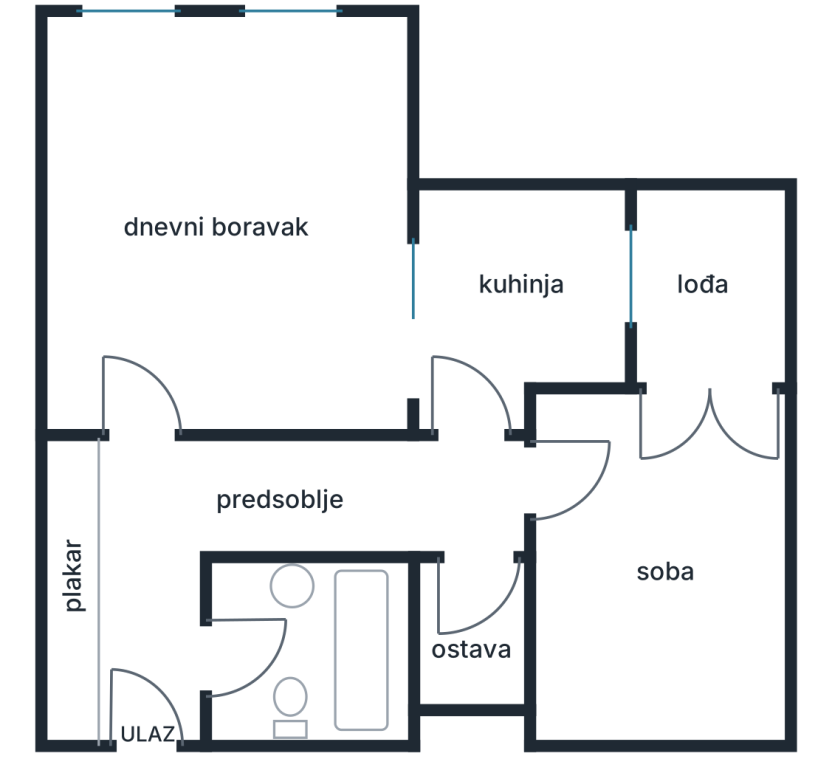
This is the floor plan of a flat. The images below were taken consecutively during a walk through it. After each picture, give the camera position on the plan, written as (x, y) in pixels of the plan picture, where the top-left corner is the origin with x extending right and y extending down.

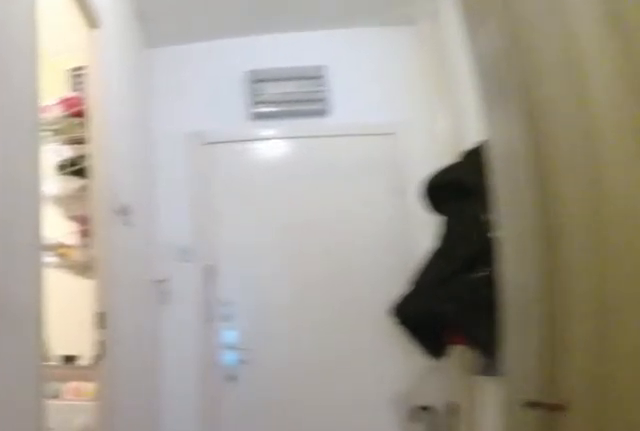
(115, 447)
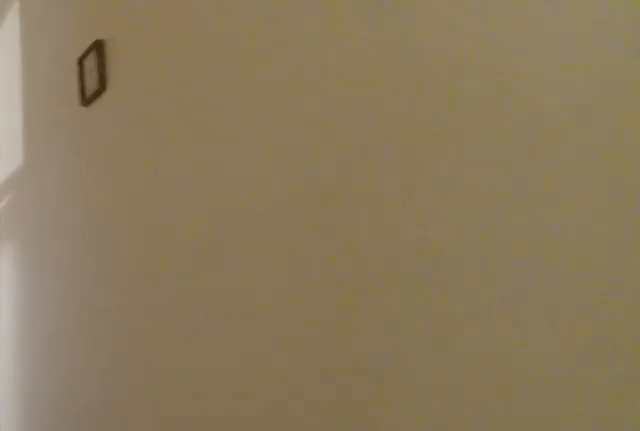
(142, 492)
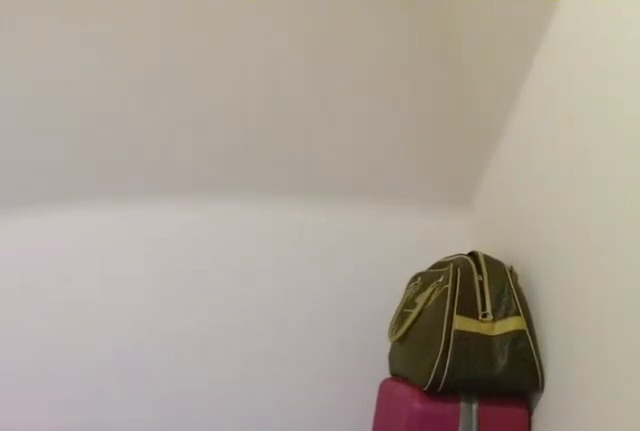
(546, 545)
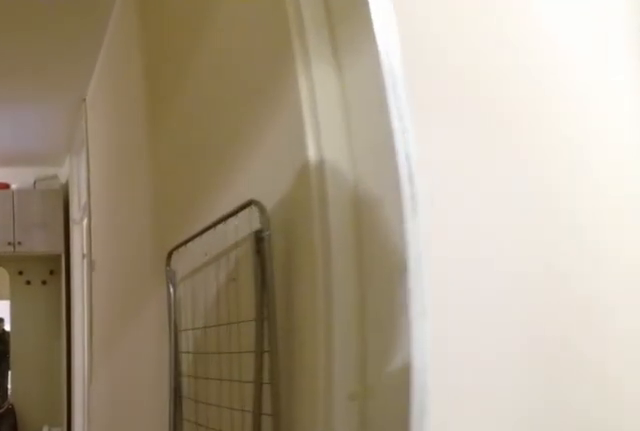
(528, 518)
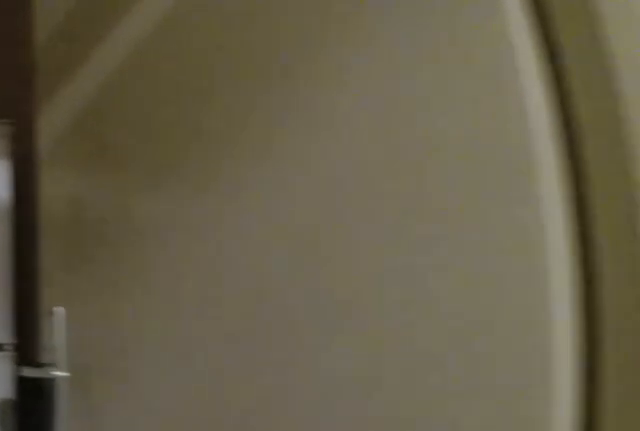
(474, 520)
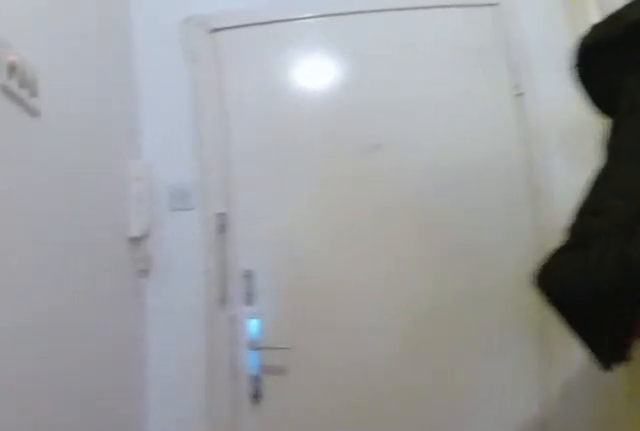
(144, 643)
